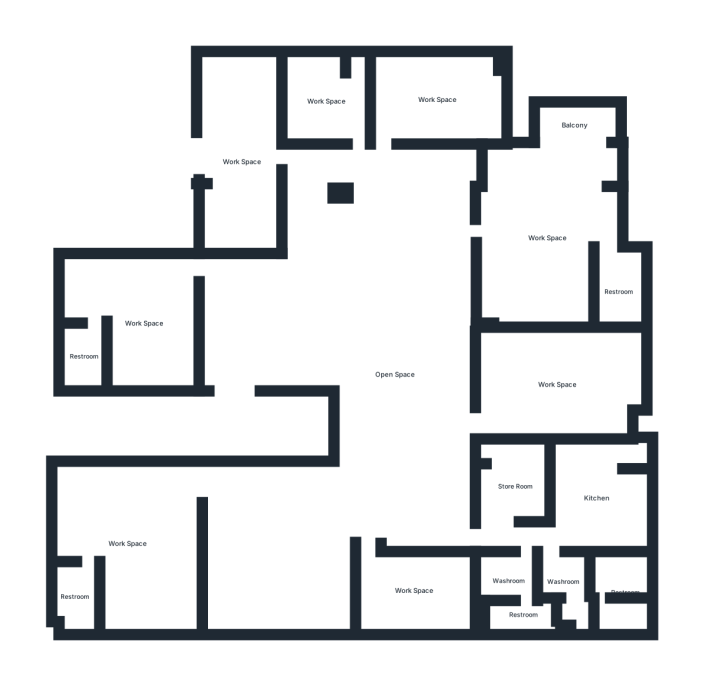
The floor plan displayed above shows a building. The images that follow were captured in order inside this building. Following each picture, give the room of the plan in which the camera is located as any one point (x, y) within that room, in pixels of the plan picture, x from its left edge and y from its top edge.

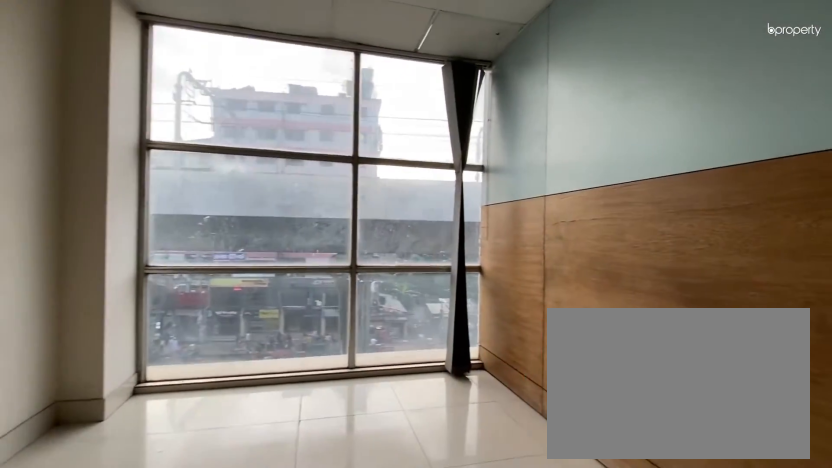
(240, 159)
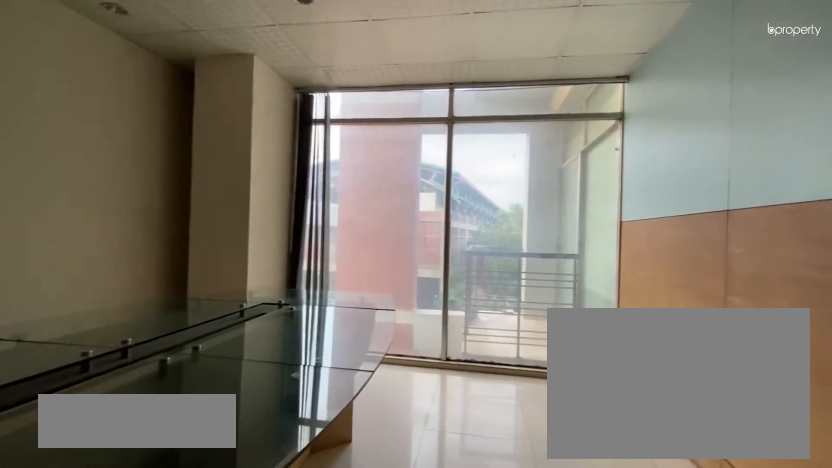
(441, 97)
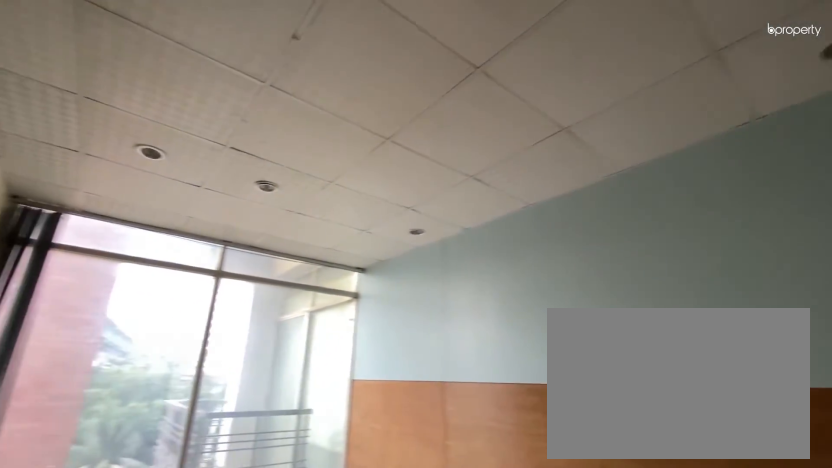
(441, 97)
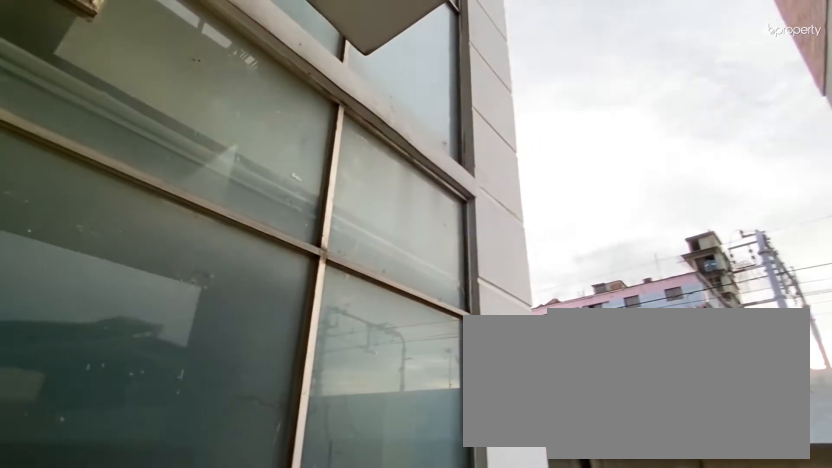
(572, 126)
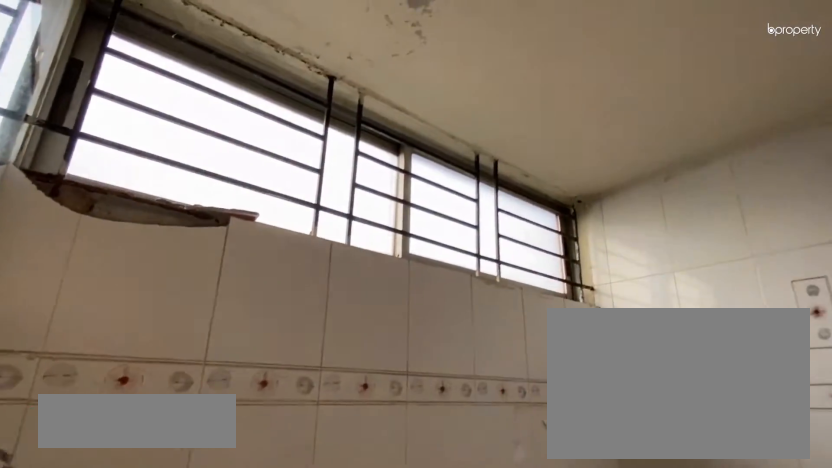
(618, 290)
